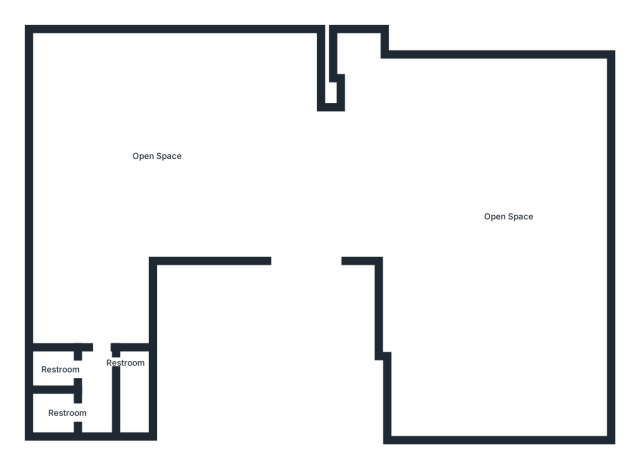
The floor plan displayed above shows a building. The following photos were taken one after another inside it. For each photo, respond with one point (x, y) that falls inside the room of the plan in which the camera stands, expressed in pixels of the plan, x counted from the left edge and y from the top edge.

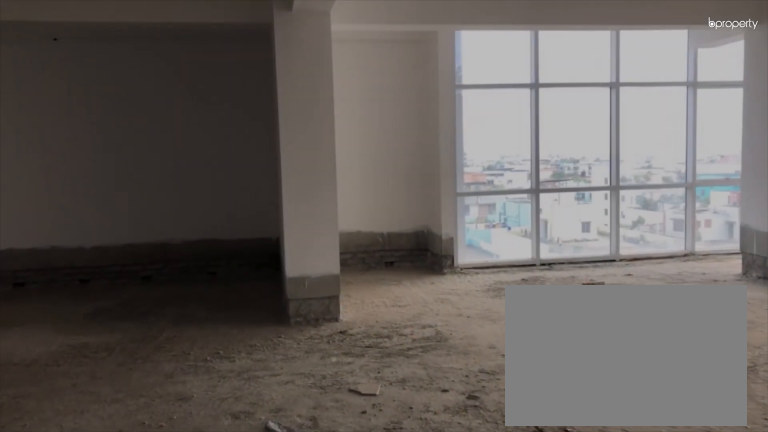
(303, 256)
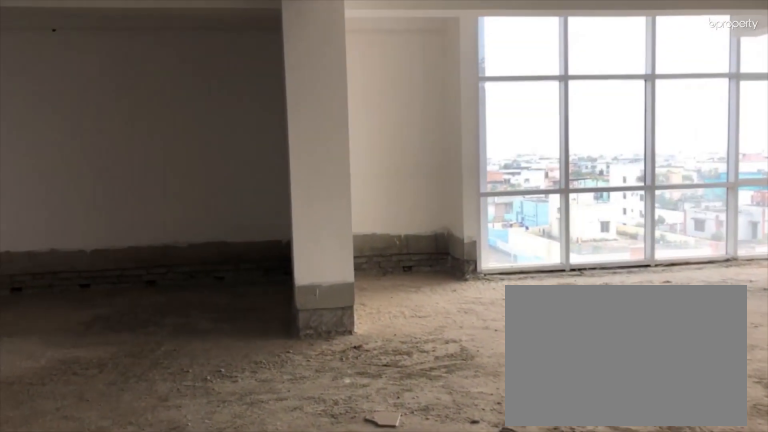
(303, 256)
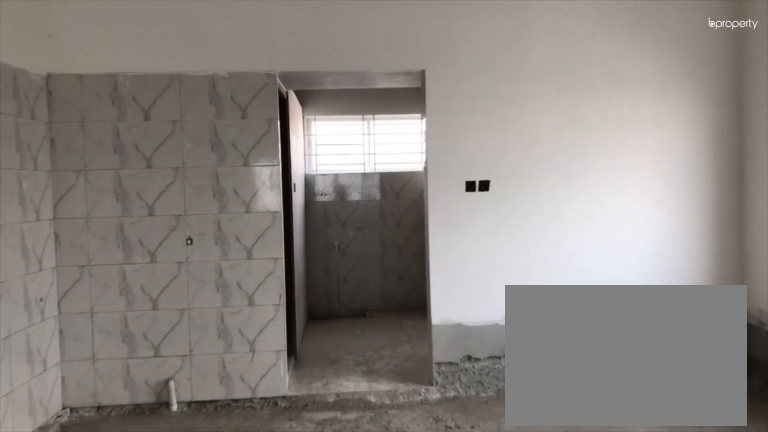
(100, 242)
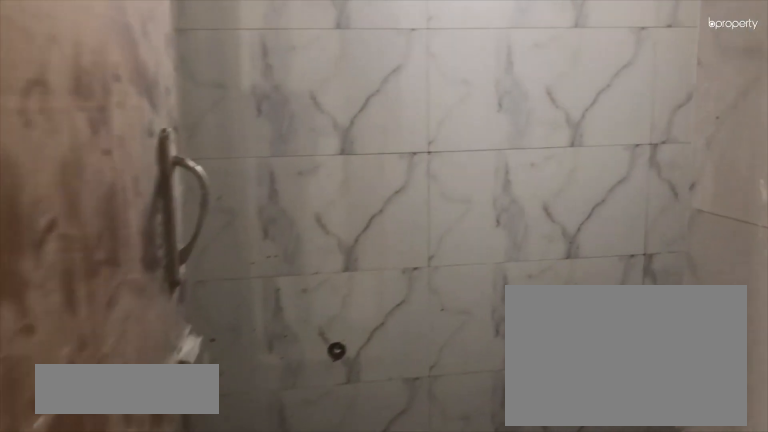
(98, 361)
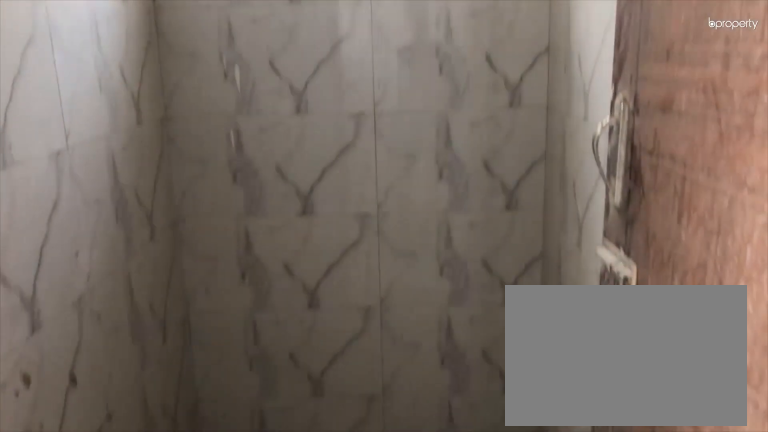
(60, 412)
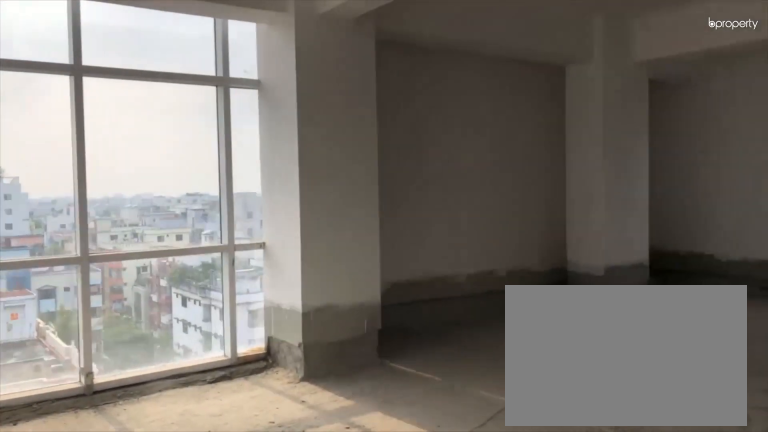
(471, 192)
